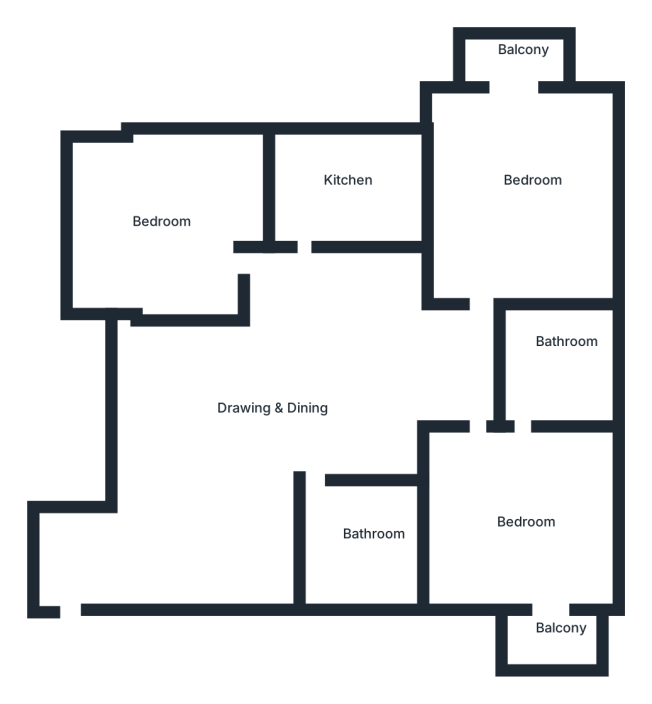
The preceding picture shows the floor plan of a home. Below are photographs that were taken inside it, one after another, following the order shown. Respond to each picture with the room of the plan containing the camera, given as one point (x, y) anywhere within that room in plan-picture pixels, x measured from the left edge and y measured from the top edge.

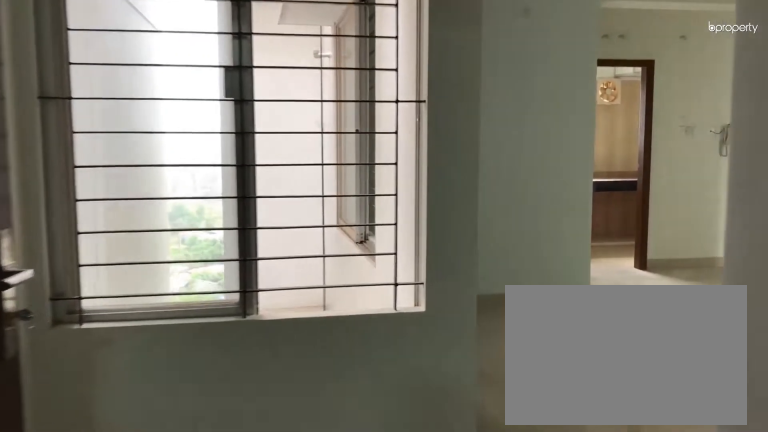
(67, 603)
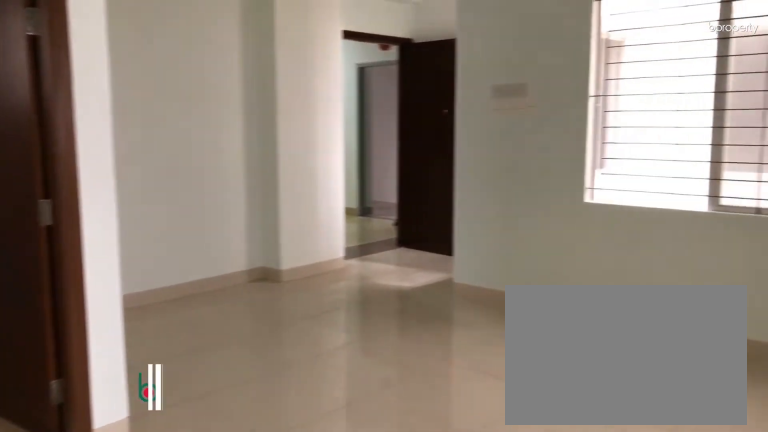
(280, 397)
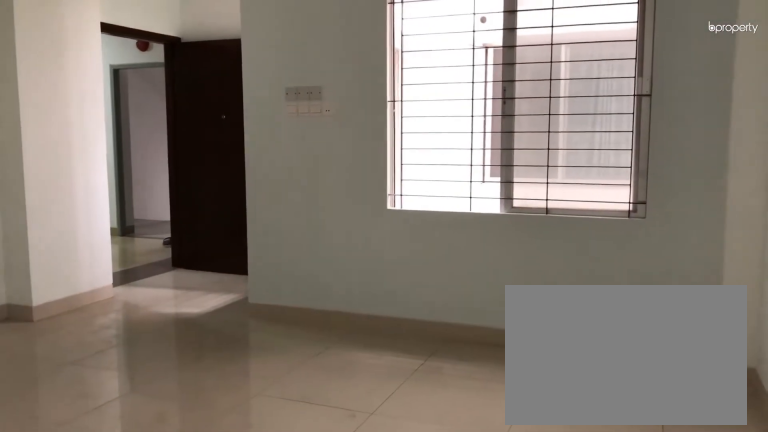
(280, 397)
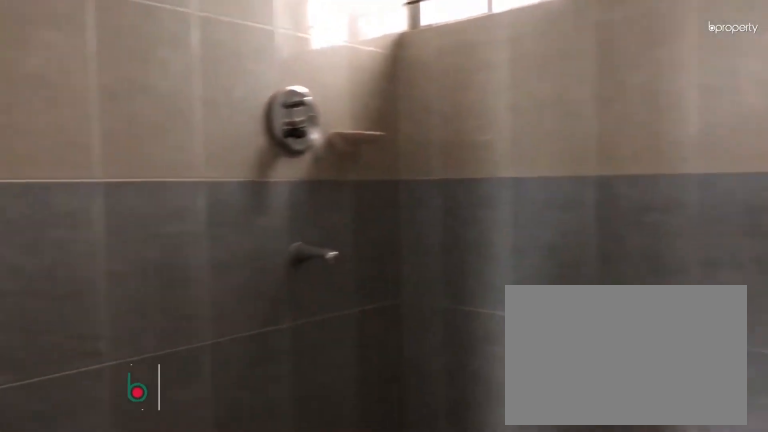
(356, 537)
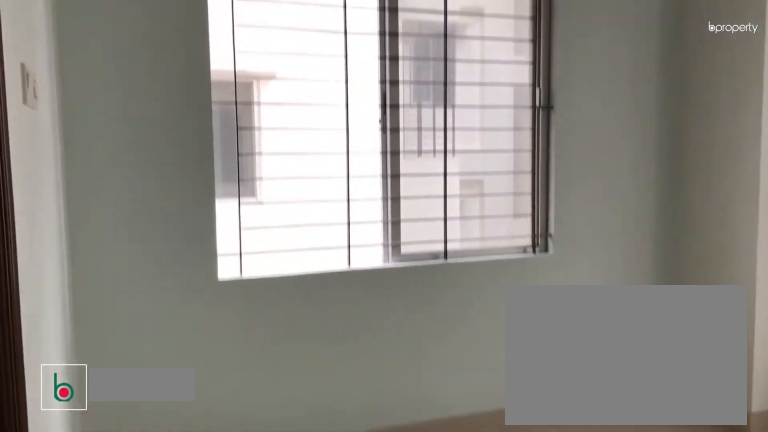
(533, 532)
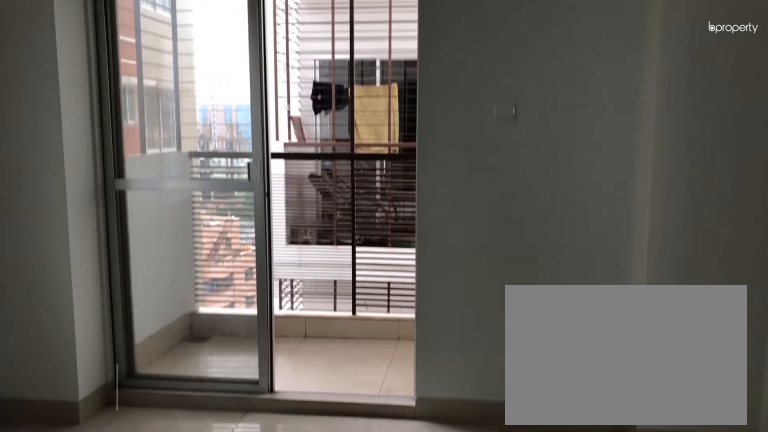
(533, 532)
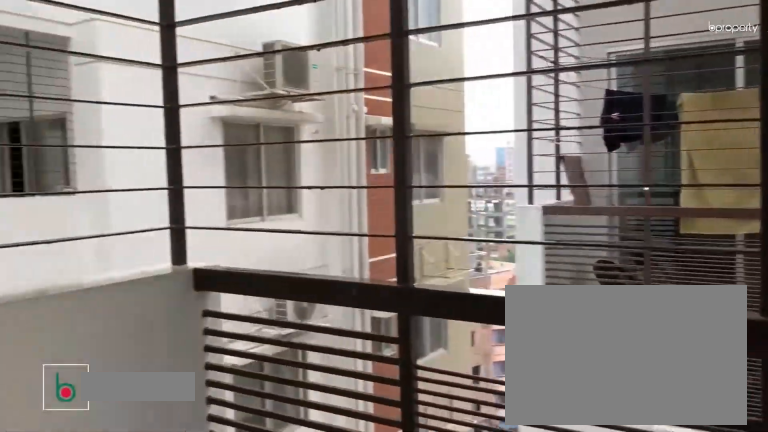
(551, 637)
